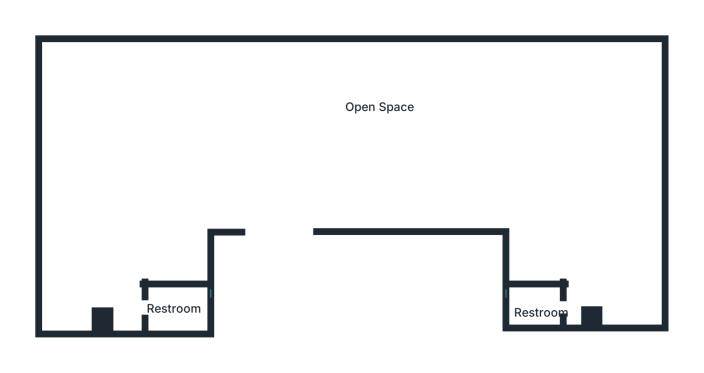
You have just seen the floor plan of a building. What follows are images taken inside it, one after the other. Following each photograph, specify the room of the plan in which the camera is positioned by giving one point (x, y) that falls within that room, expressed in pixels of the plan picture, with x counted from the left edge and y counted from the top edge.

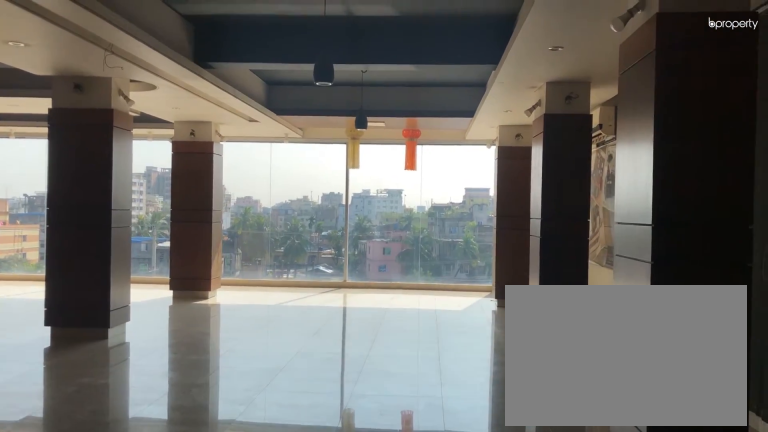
(373, 120)
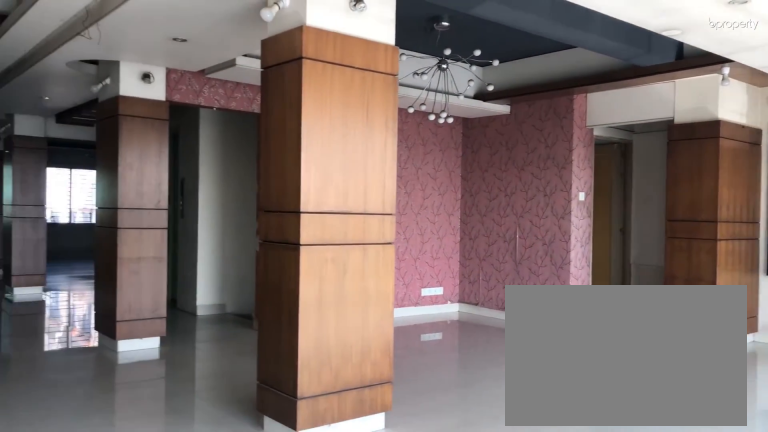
(373, 120)
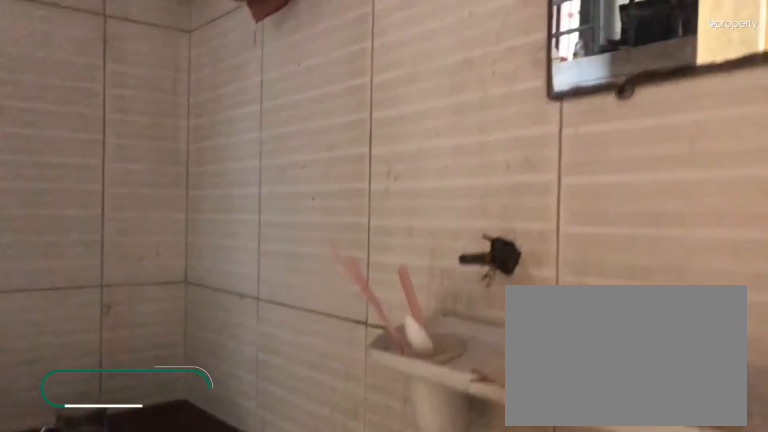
(177, 310)
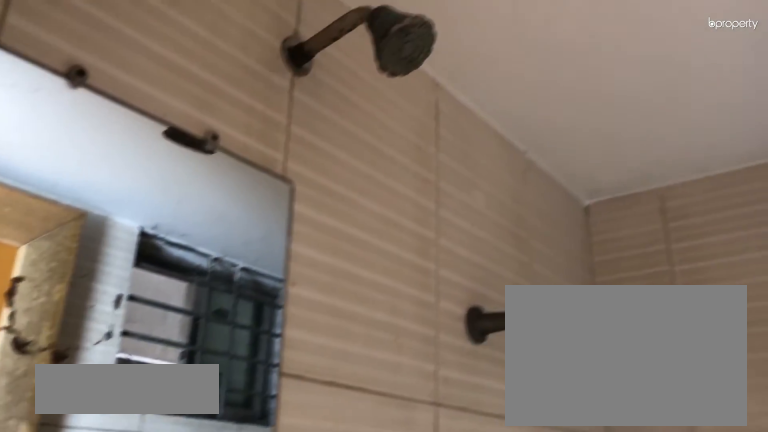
(541, 310)
